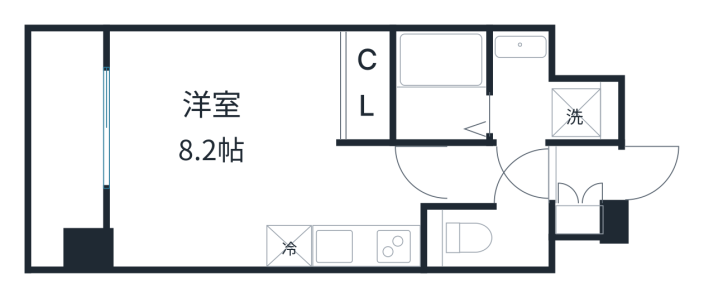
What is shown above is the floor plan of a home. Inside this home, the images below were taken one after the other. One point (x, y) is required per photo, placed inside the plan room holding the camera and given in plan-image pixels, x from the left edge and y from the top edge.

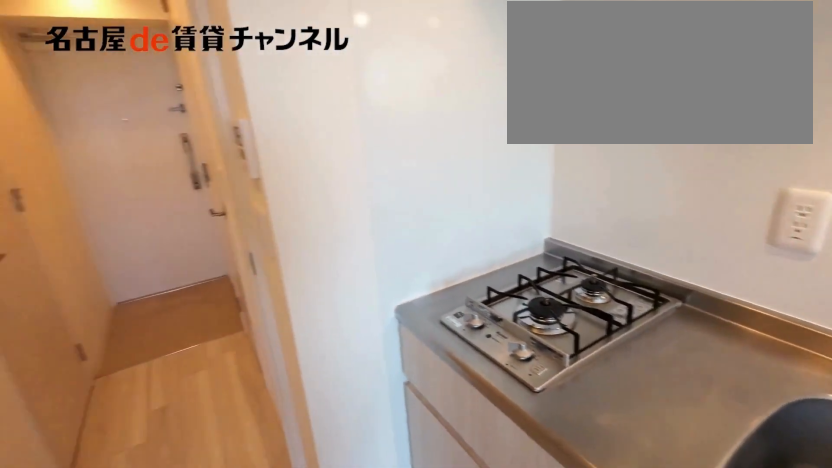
(366, 246)
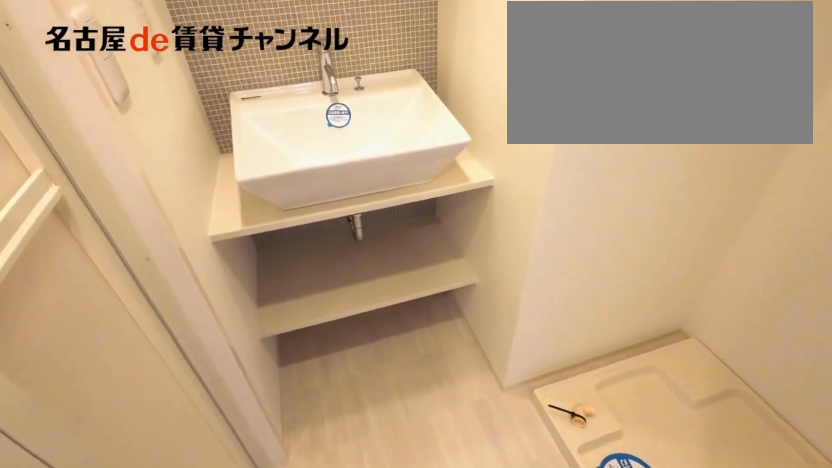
(545, 95)
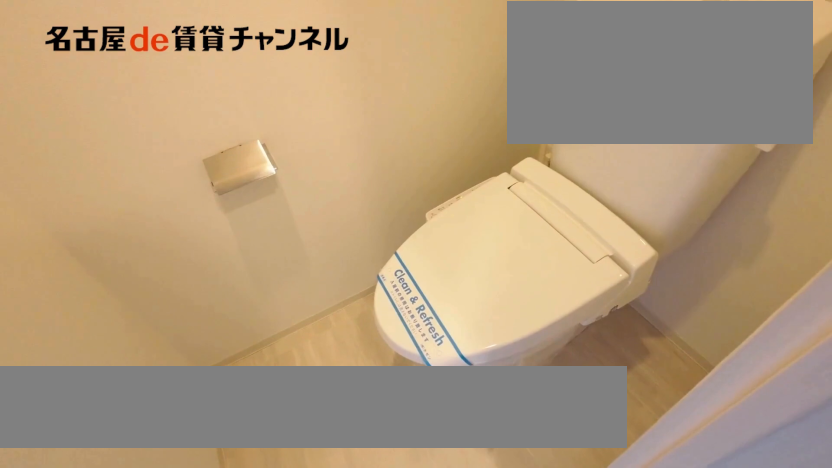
(488, 238)
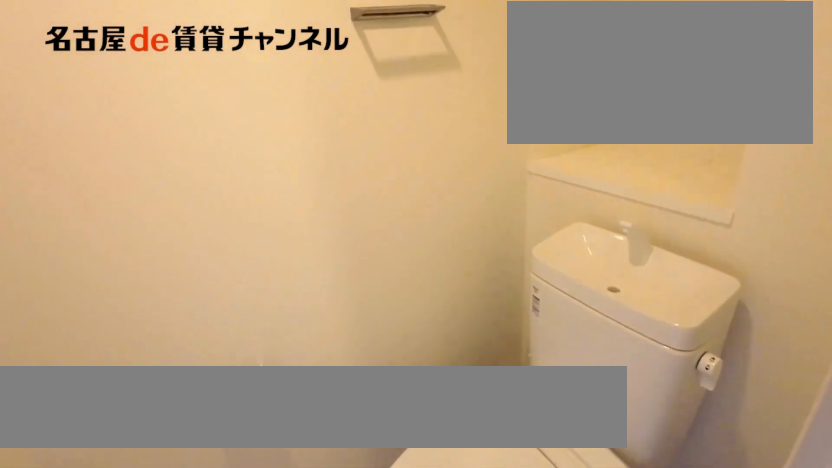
(488, 238)
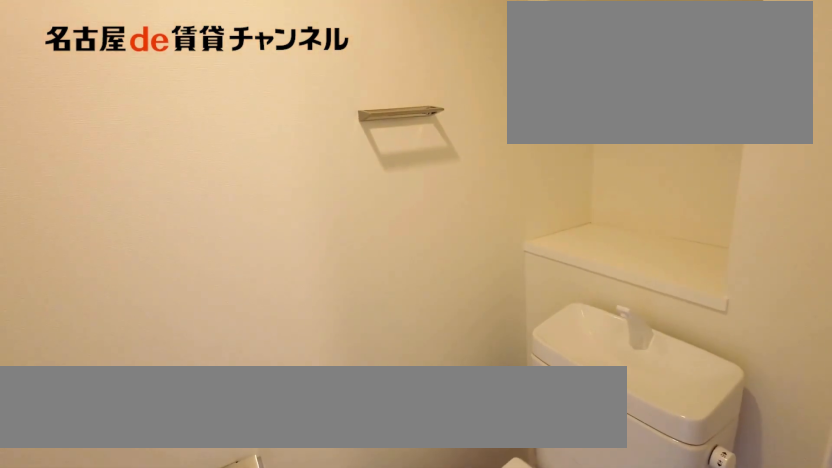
(488, 238)
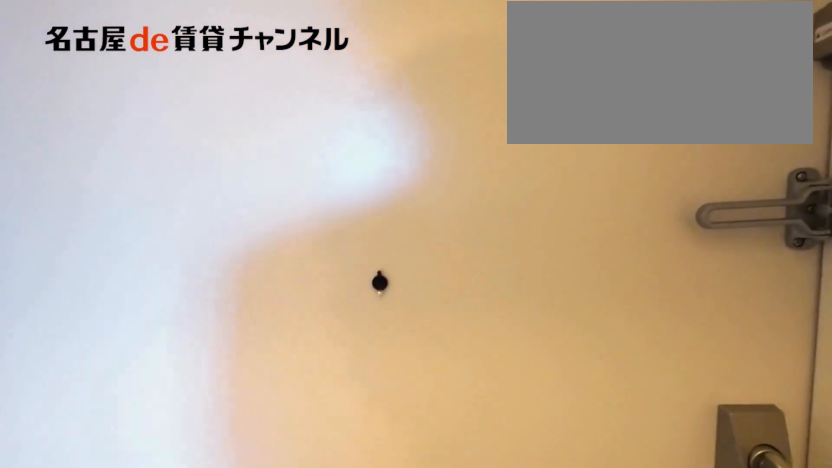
(586, 175)
